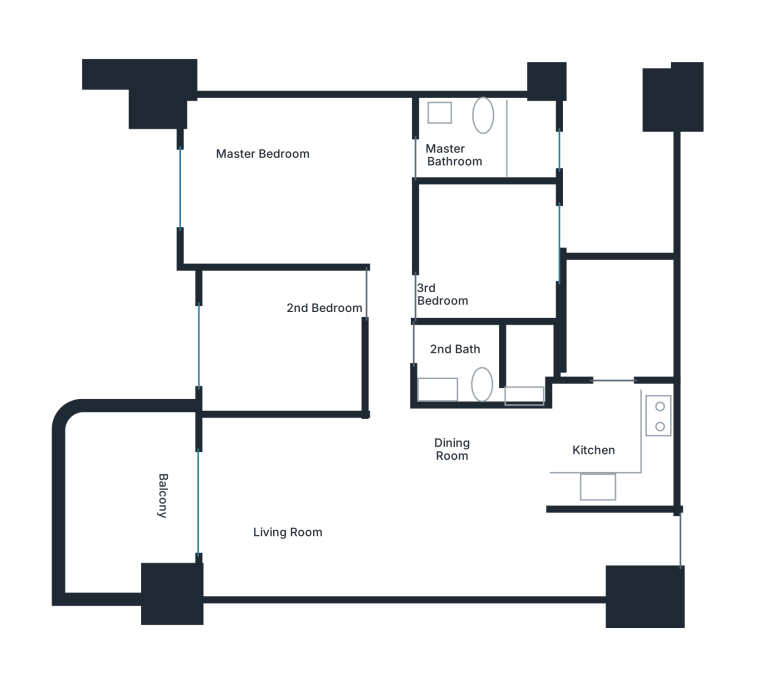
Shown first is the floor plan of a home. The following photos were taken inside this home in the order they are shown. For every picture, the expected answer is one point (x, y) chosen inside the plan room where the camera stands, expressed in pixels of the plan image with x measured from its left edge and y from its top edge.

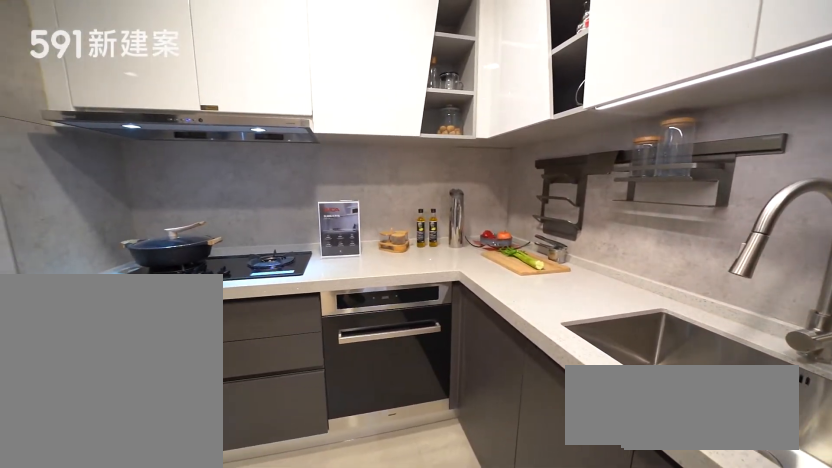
(616, 446)
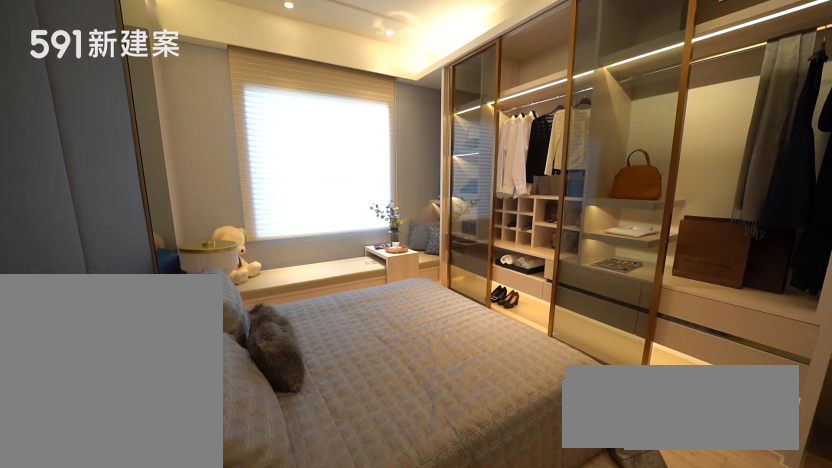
(296, 176)
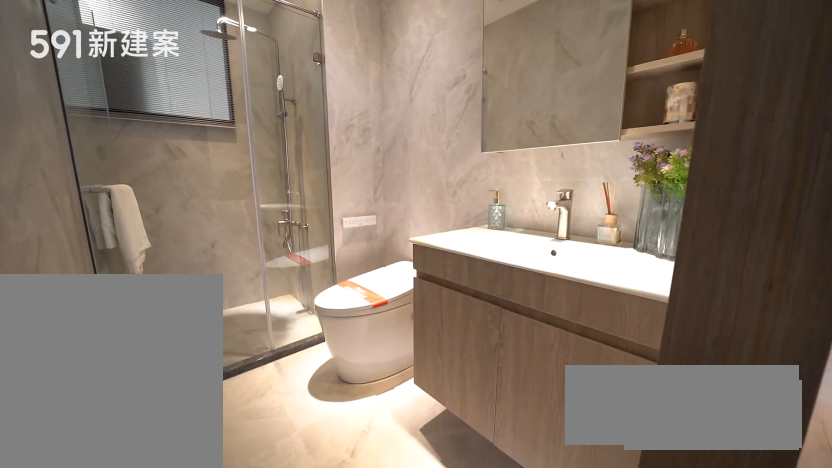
(488, 366)
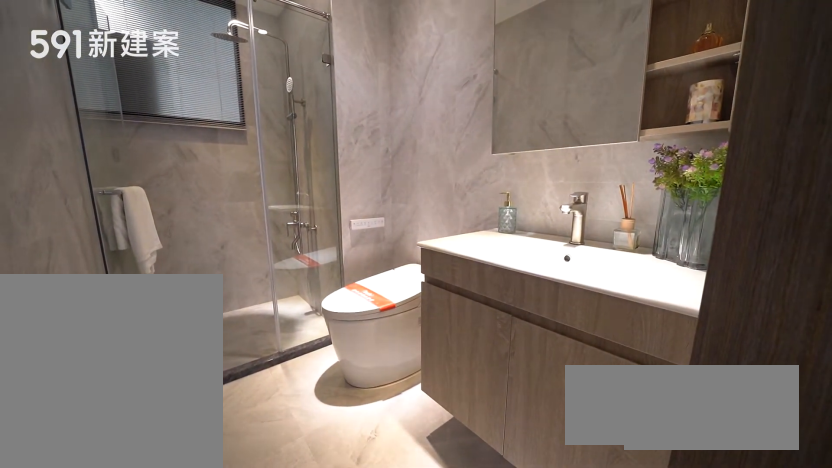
(488, 366)
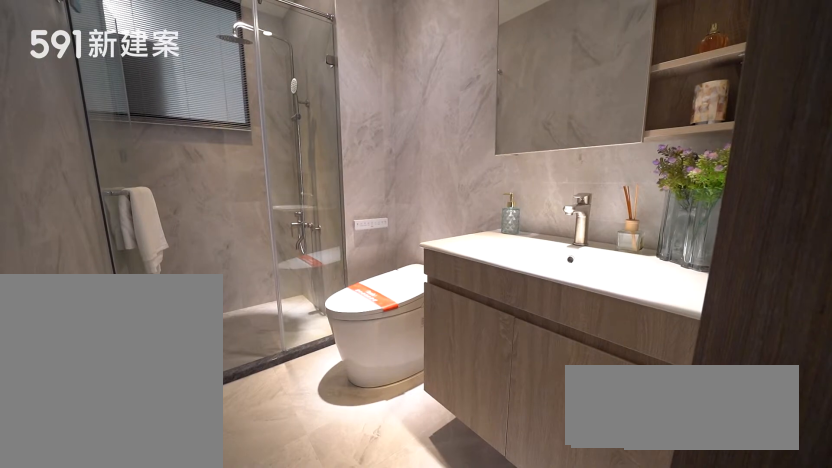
(488, 366)
